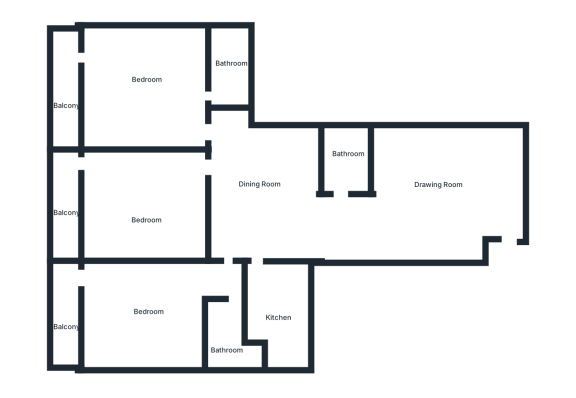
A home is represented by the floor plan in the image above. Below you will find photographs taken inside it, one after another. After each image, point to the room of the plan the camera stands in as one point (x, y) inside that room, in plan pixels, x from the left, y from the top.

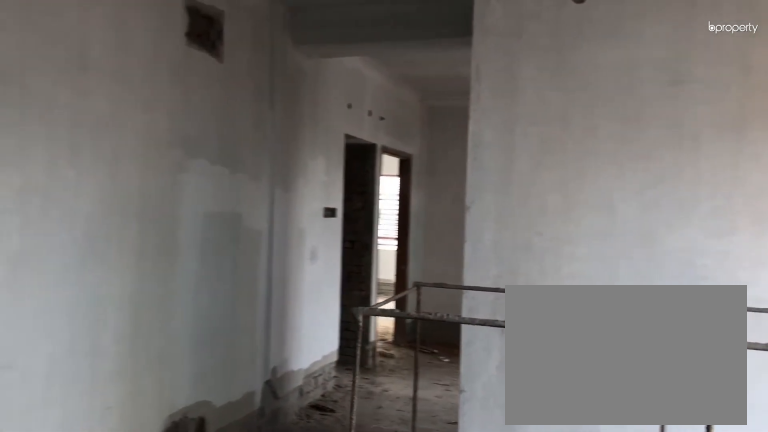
(442, 187)
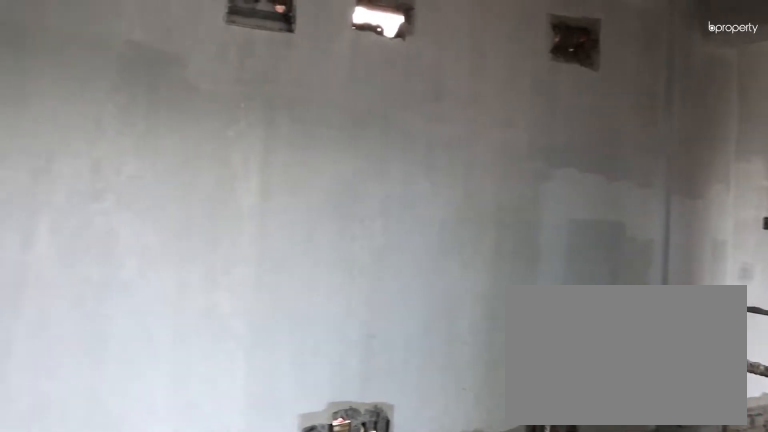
(442, 187)
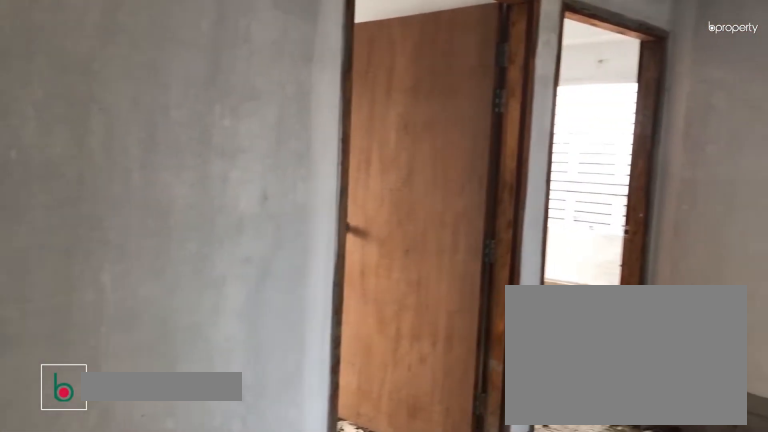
(250, 184)
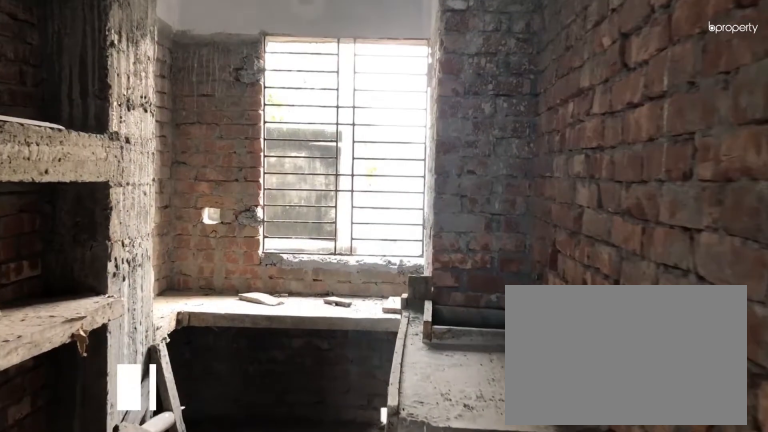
(276, 305)
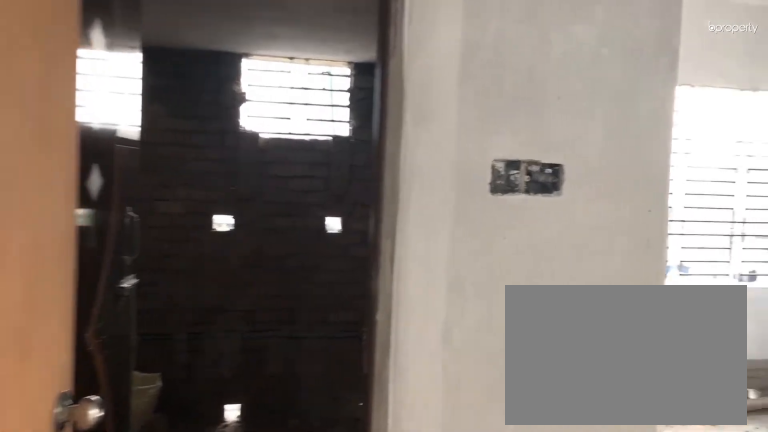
(220, 277)
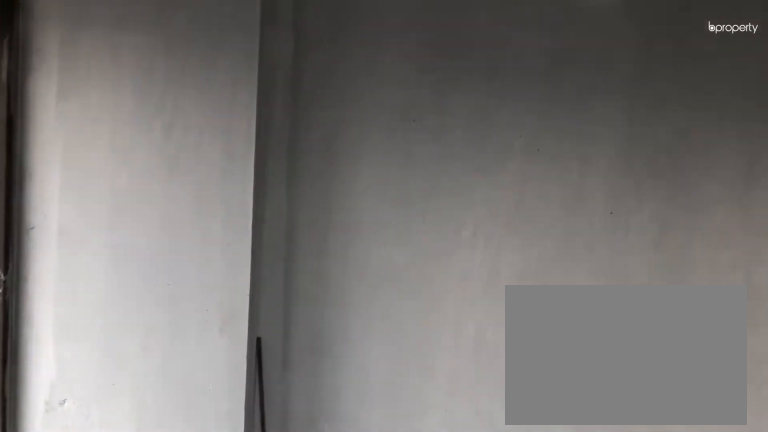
(144, 308)
